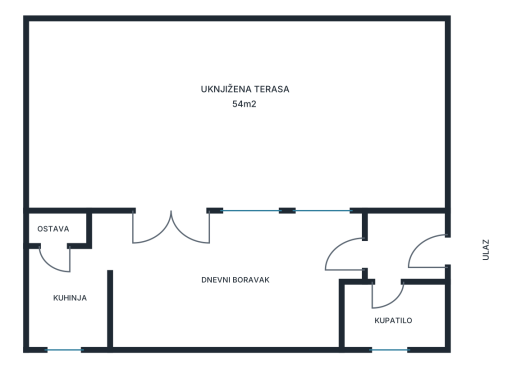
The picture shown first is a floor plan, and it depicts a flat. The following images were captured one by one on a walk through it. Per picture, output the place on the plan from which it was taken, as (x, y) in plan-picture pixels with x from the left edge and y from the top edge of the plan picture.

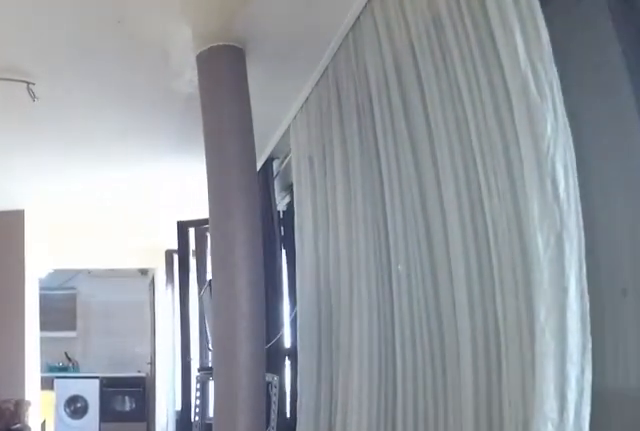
(395, 252)
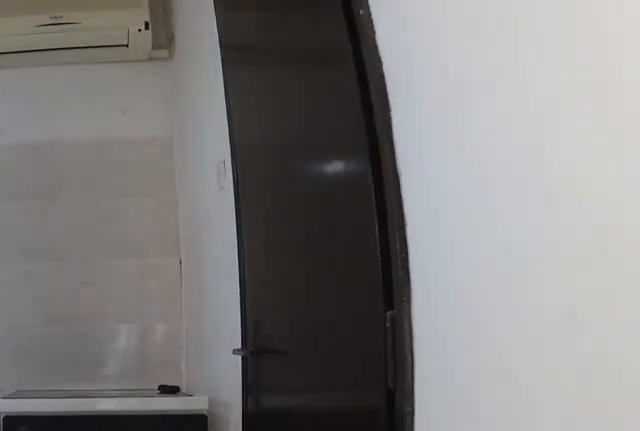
(131, 252)
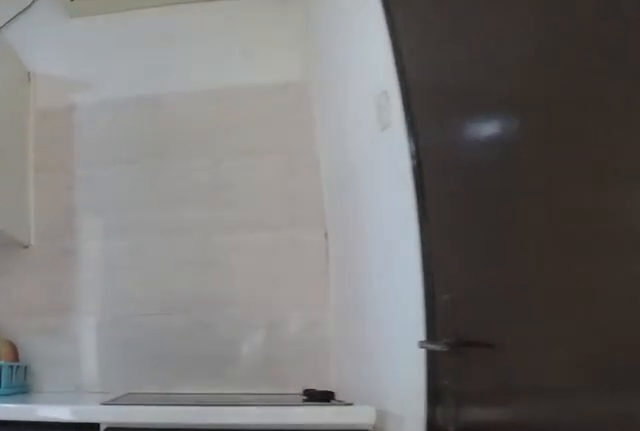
(106, 248)
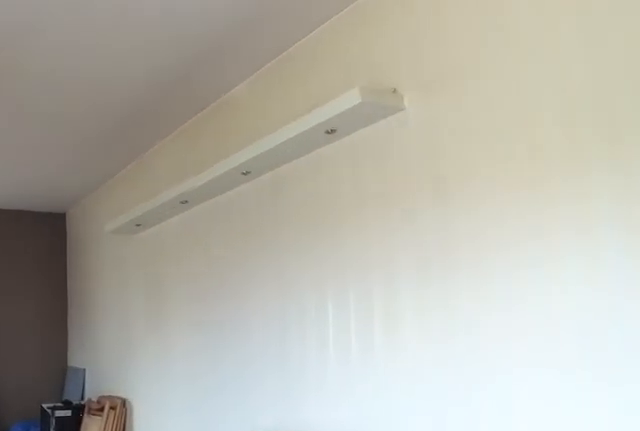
(137, 251)
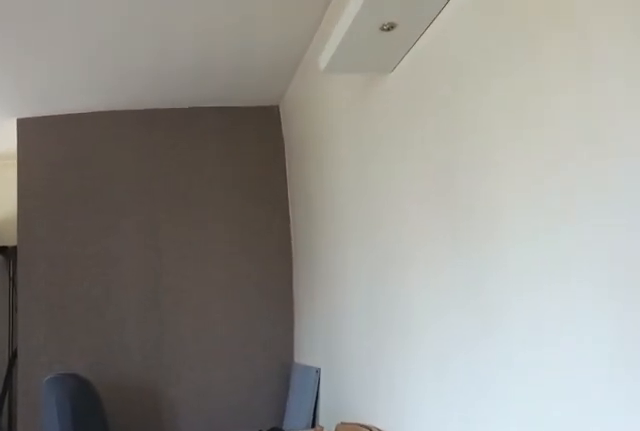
(184, 281)
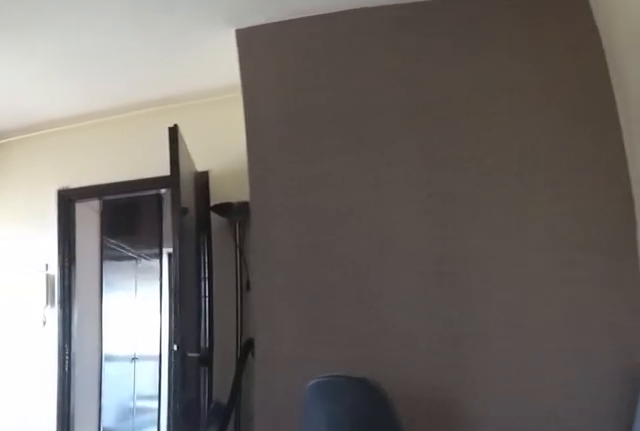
(214, 278)
